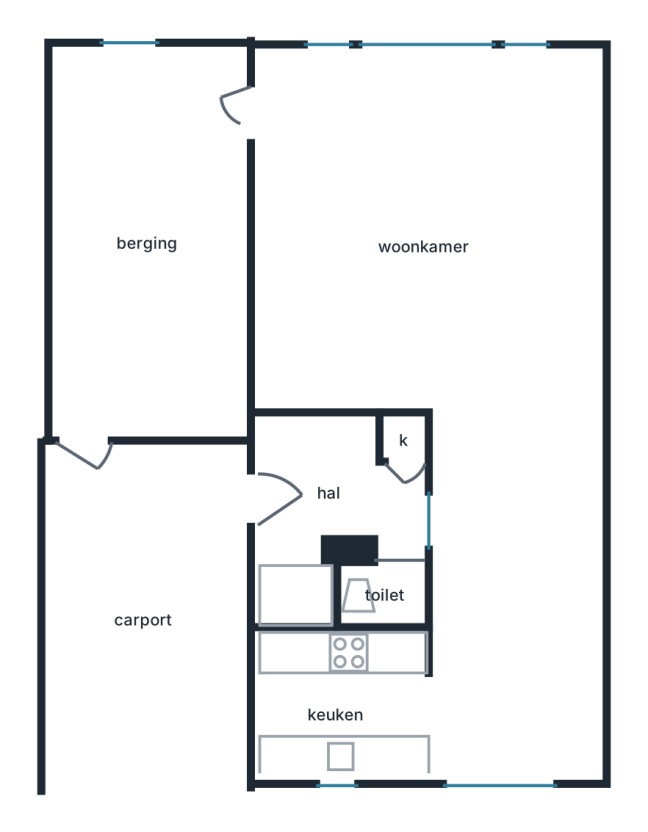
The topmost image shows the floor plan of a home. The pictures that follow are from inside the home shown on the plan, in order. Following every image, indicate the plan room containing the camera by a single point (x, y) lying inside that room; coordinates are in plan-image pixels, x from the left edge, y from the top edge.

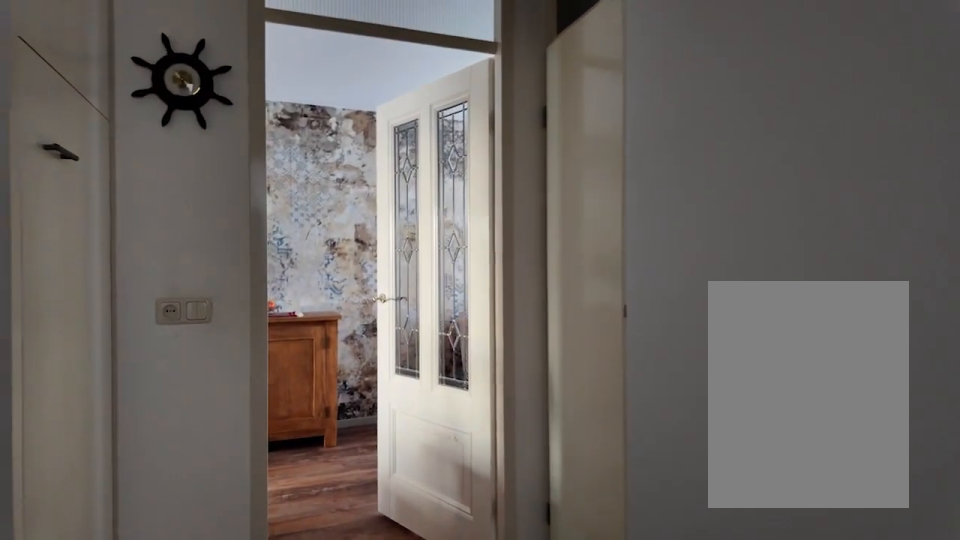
(336, 491)
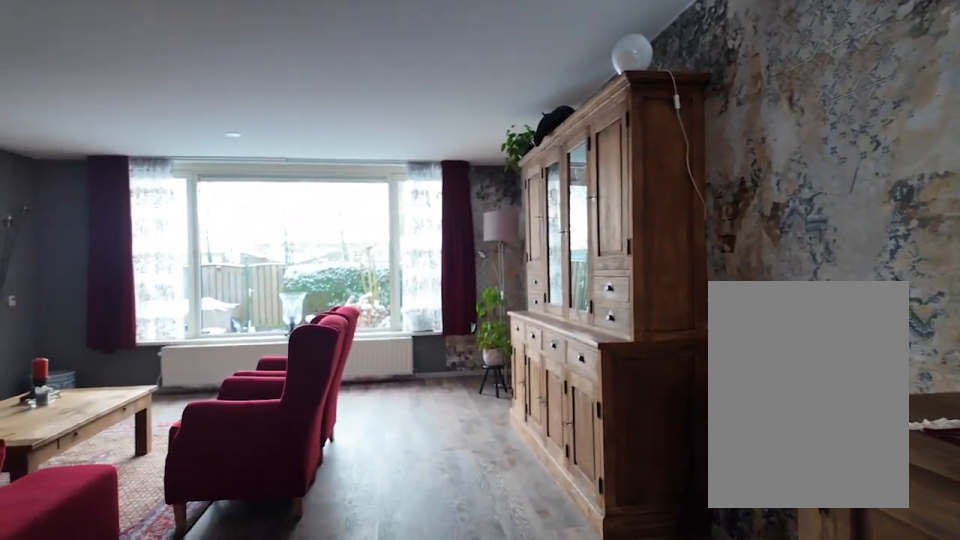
(429, 285)
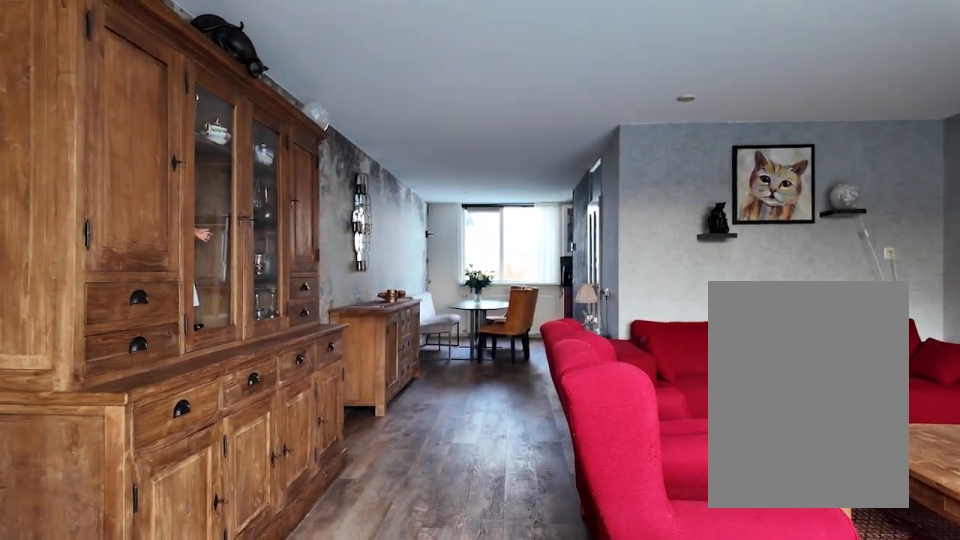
(429, 285)
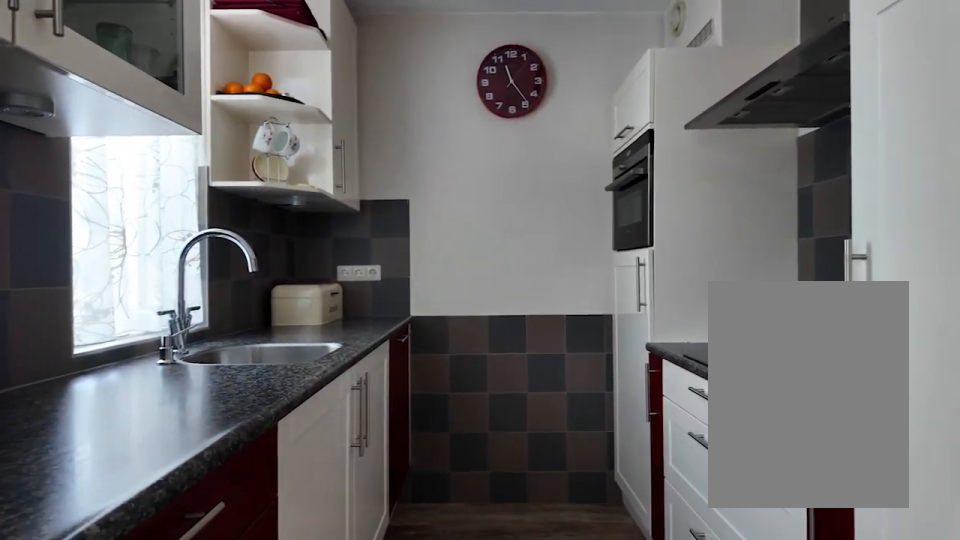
(480, 662)
